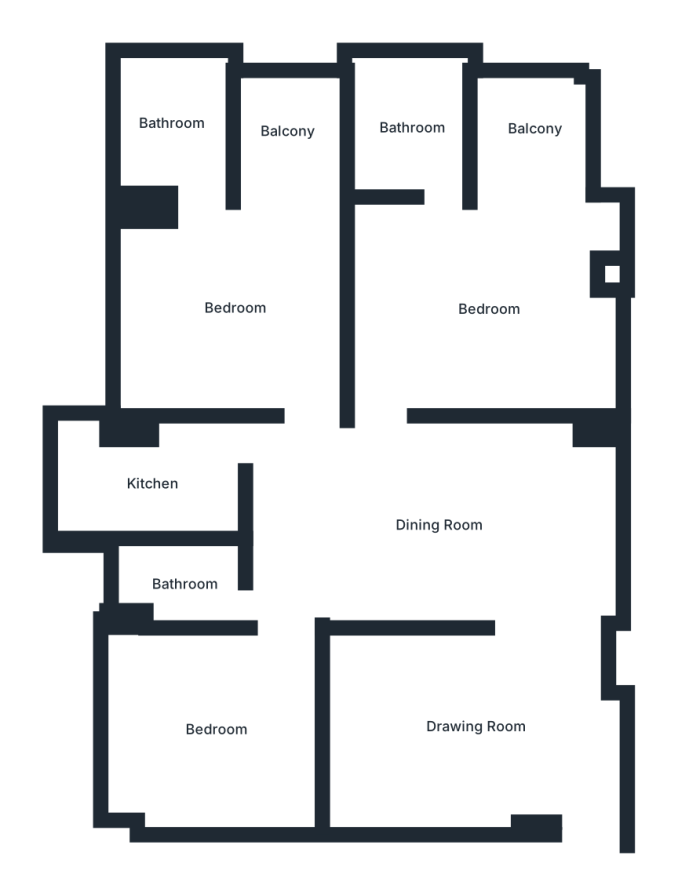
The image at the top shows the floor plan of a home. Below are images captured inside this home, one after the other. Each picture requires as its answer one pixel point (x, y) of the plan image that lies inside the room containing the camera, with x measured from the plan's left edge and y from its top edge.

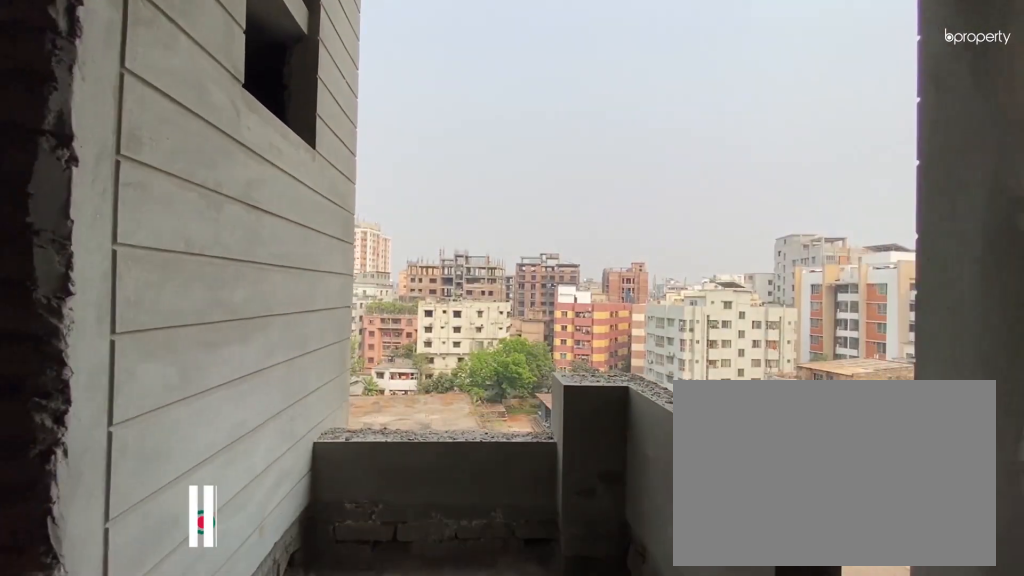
(525, 201)
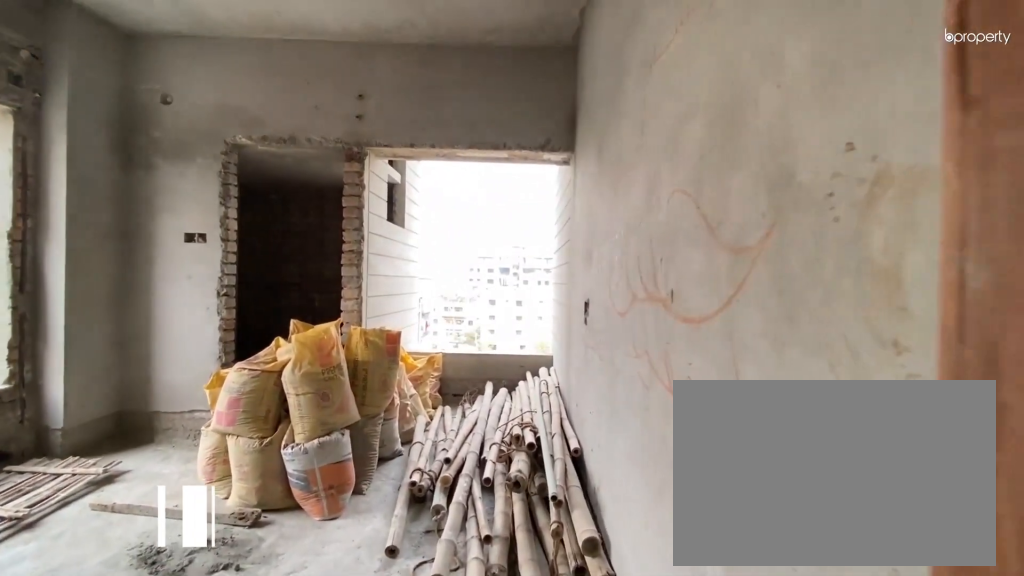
(254, 334)
